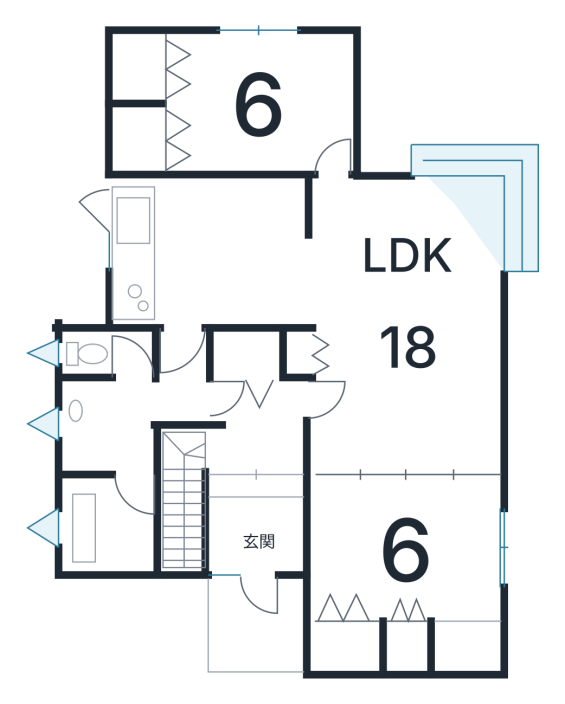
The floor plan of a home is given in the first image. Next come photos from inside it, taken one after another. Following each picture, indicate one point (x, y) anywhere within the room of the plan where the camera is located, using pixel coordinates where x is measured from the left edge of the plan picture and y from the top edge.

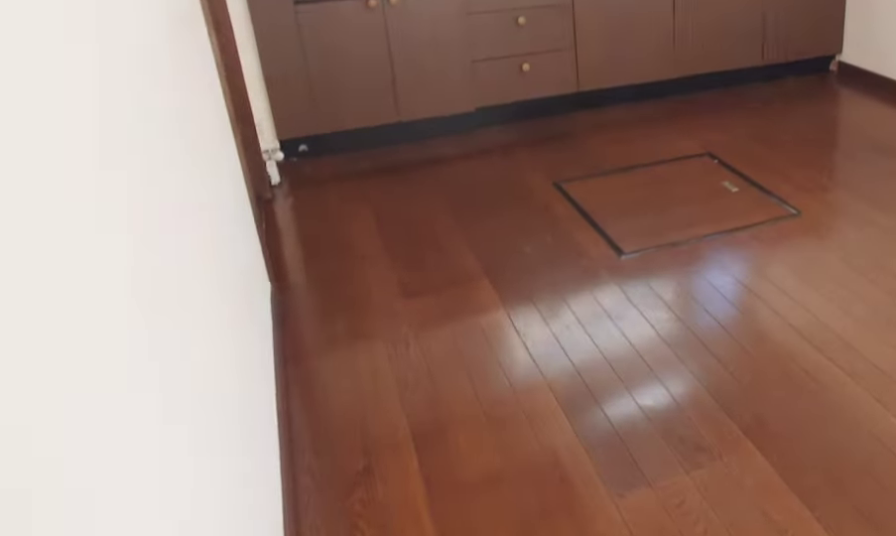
(216, 275)
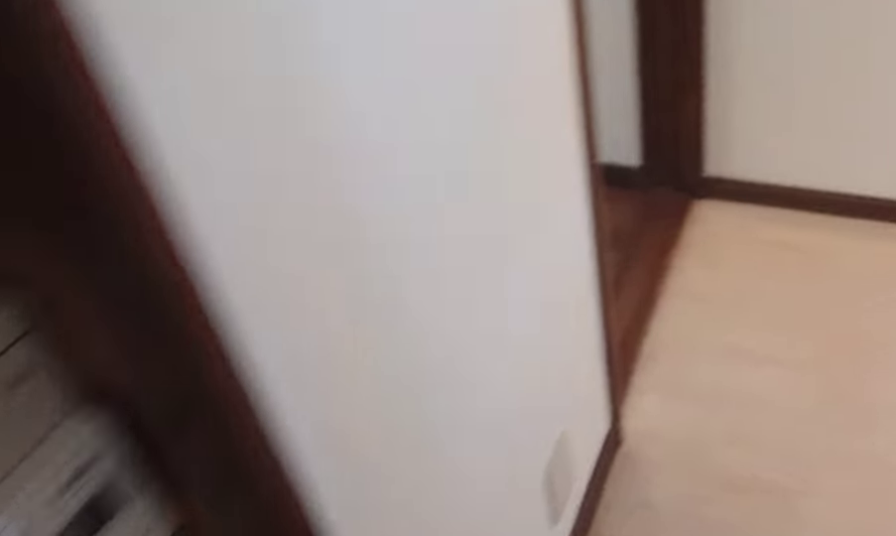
(124, 431)
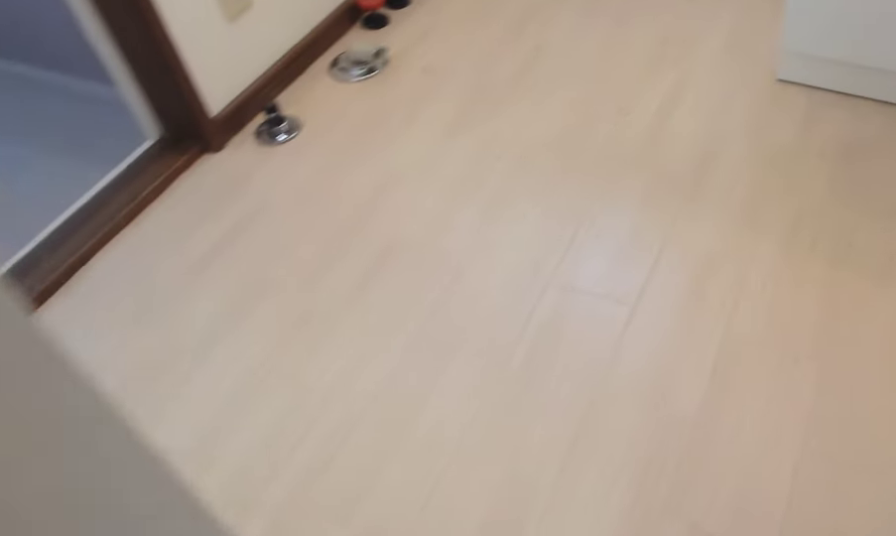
(124, 431)
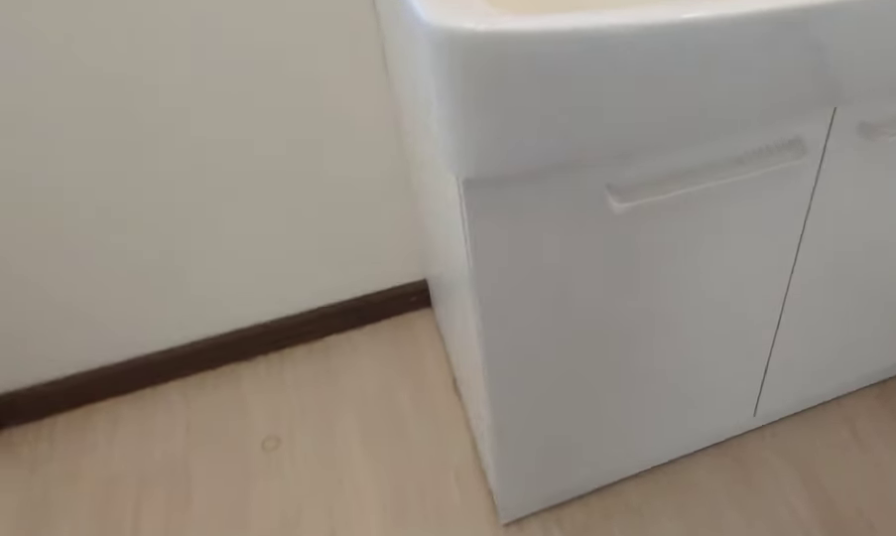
(124, 431)
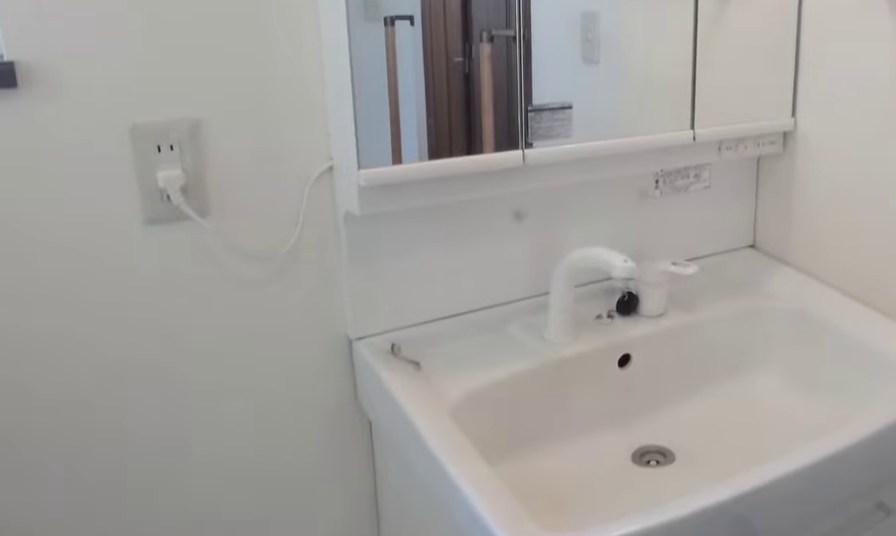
(124, 431)
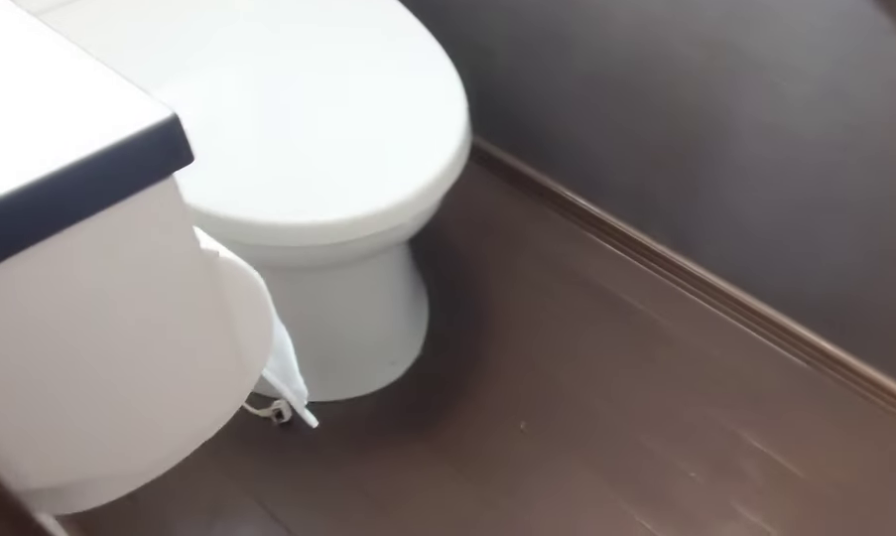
(122, 354)
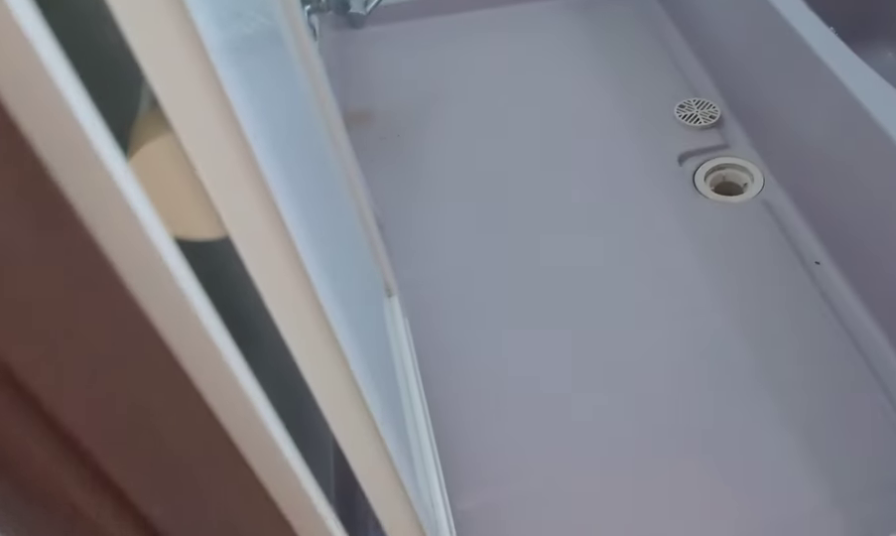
(104, 527)
